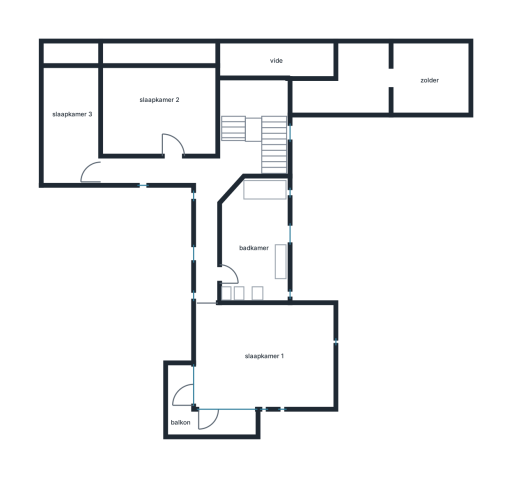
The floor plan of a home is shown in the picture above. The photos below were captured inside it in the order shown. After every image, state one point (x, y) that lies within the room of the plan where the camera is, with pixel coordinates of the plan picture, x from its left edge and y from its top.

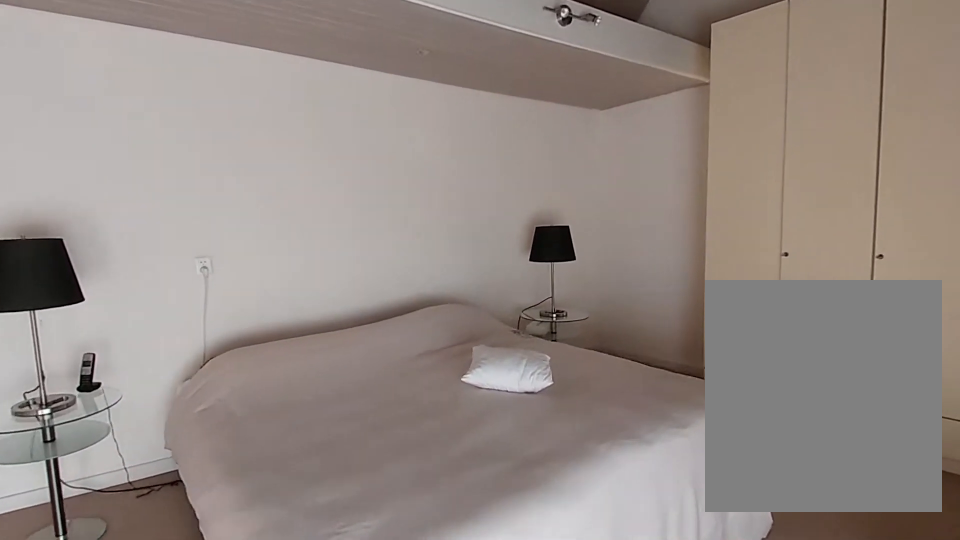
(264, 355)
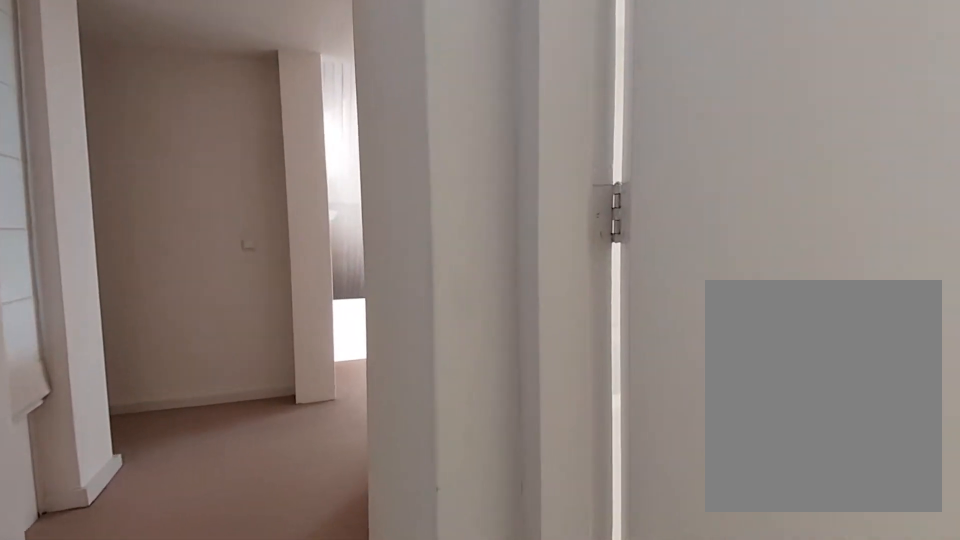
(213, 165)
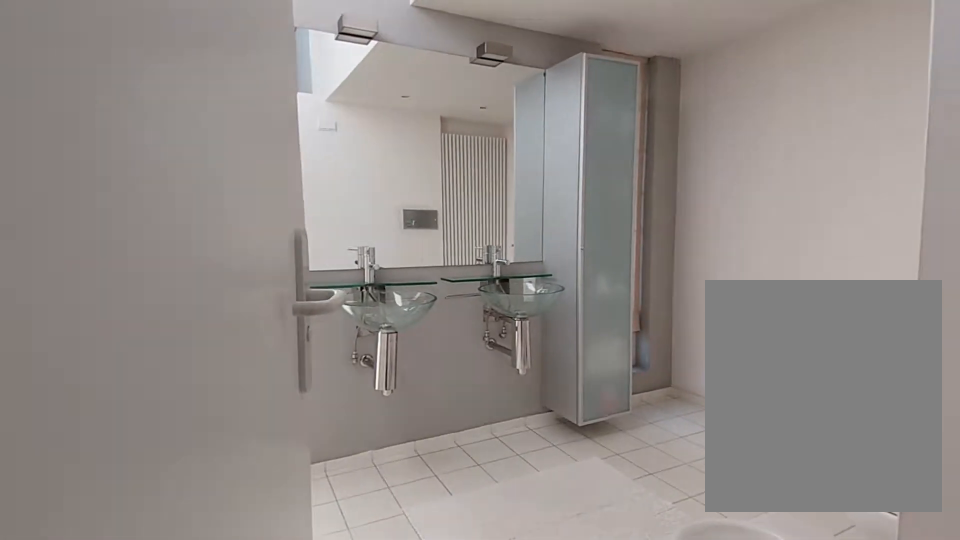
(254, 243)
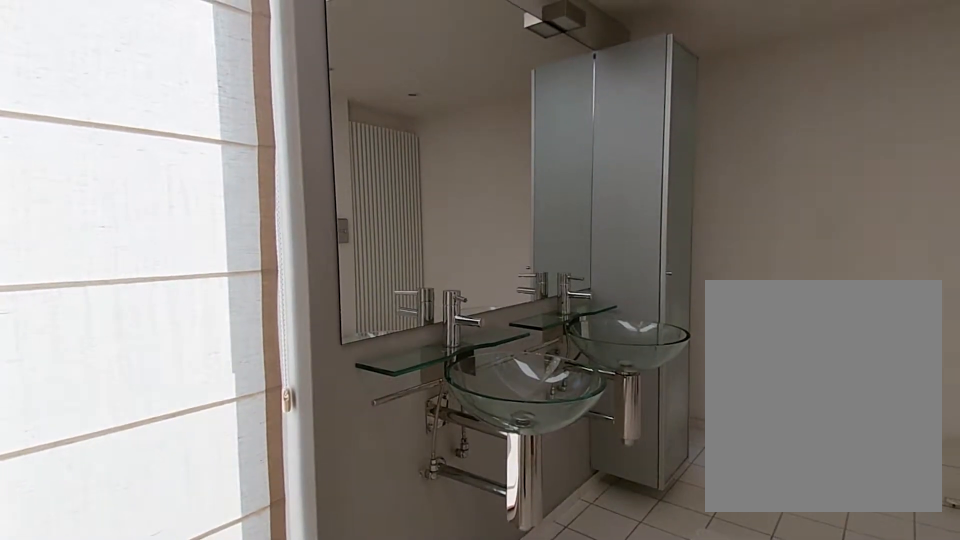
(254, 243)
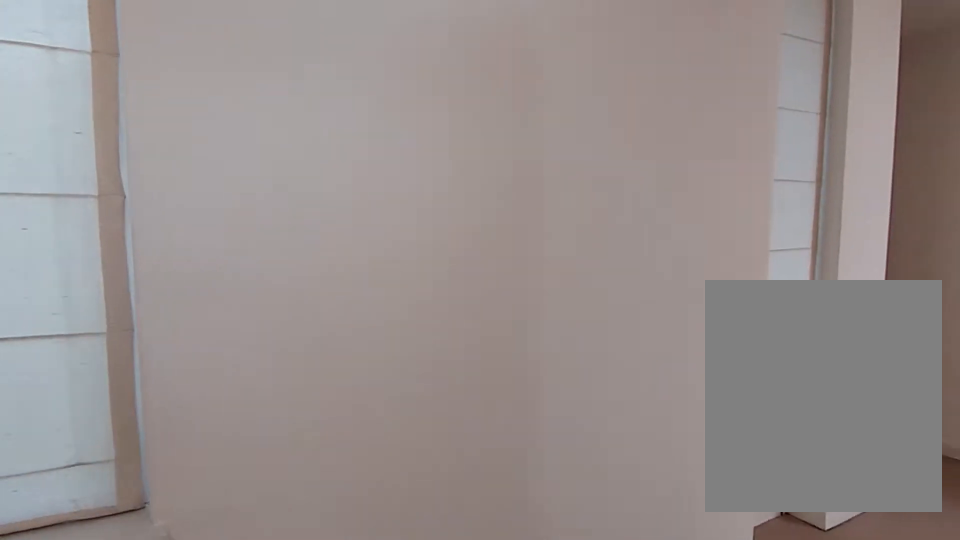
(213, 165)
